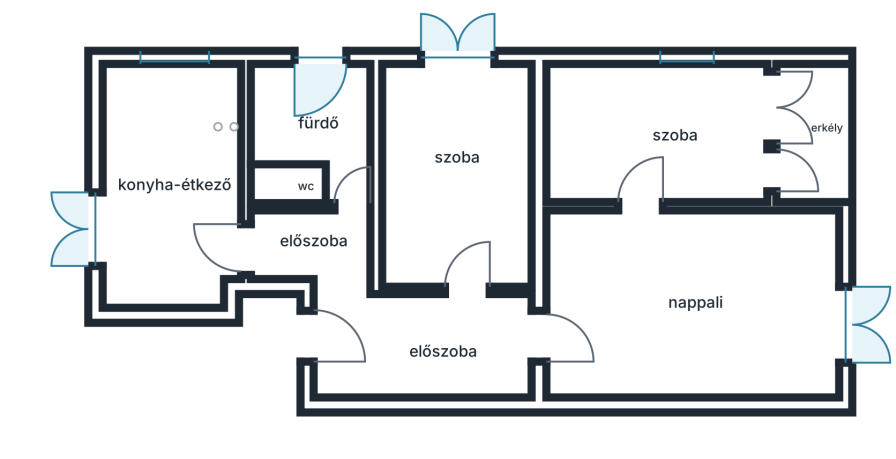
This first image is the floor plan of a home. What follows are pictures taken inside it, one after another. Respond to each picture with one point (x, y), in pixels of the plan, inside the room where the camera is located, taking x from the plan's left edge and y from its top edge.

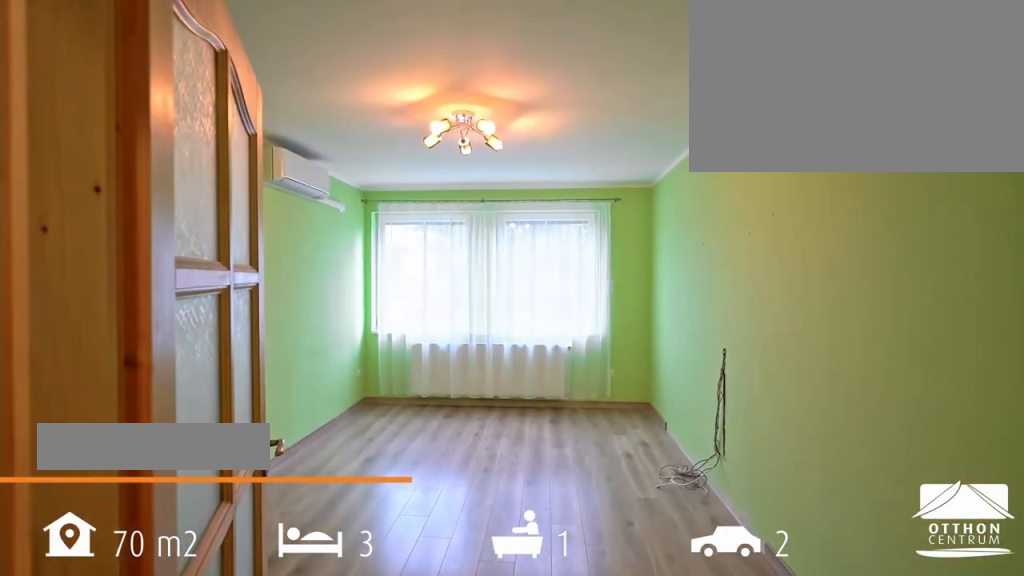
(692, 306)
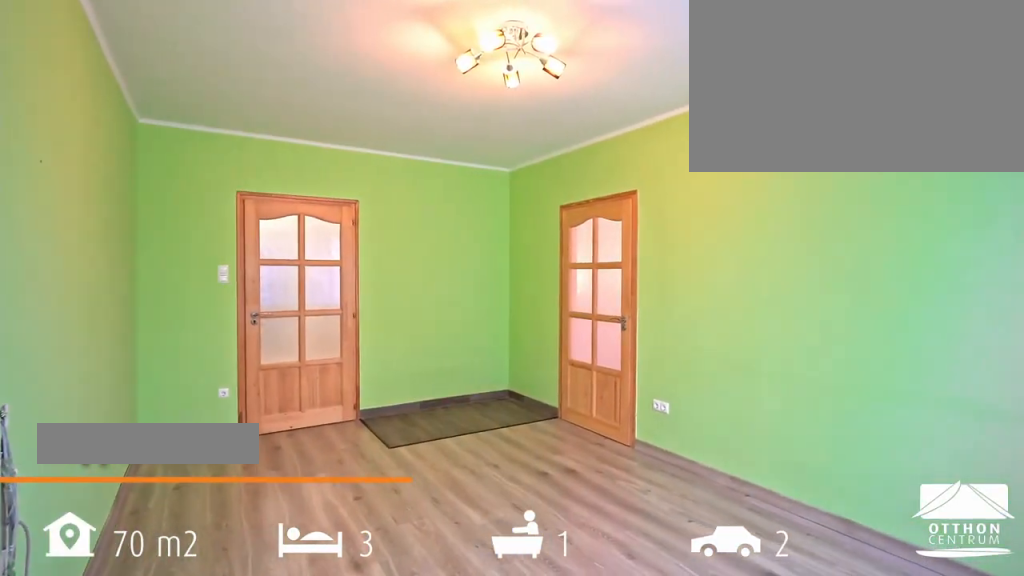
(692, 306)
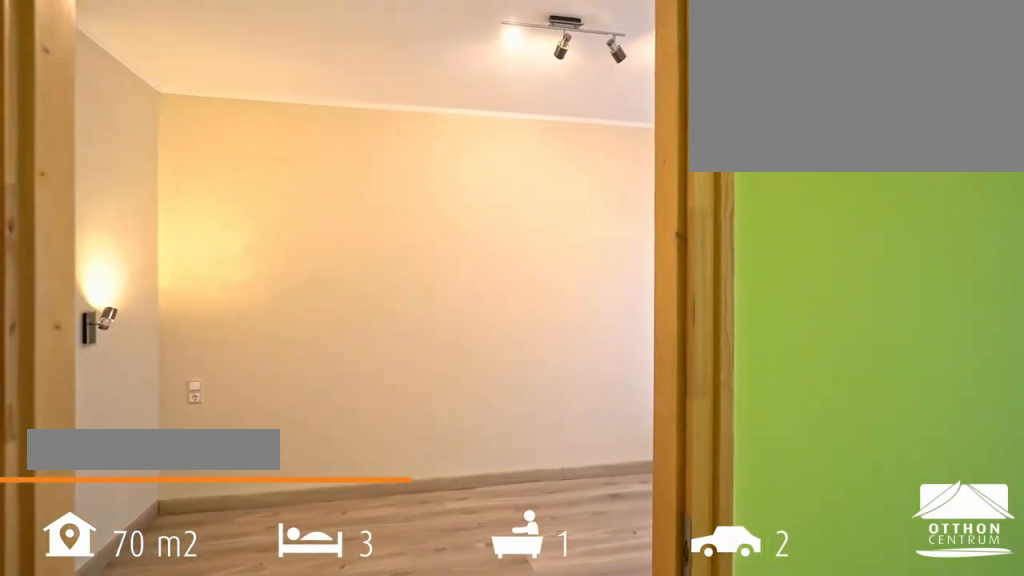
(674, 116)
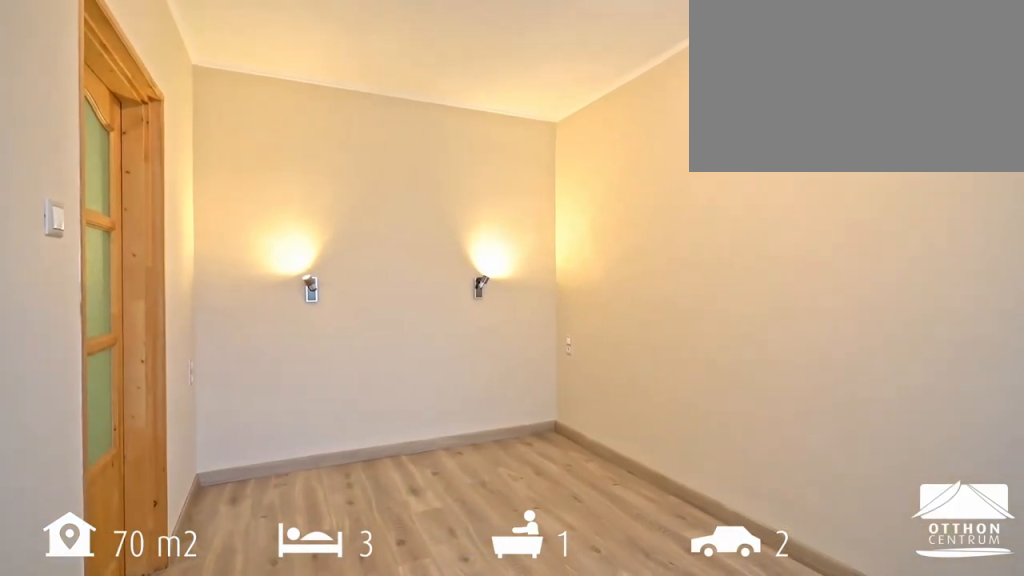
(674, 116)
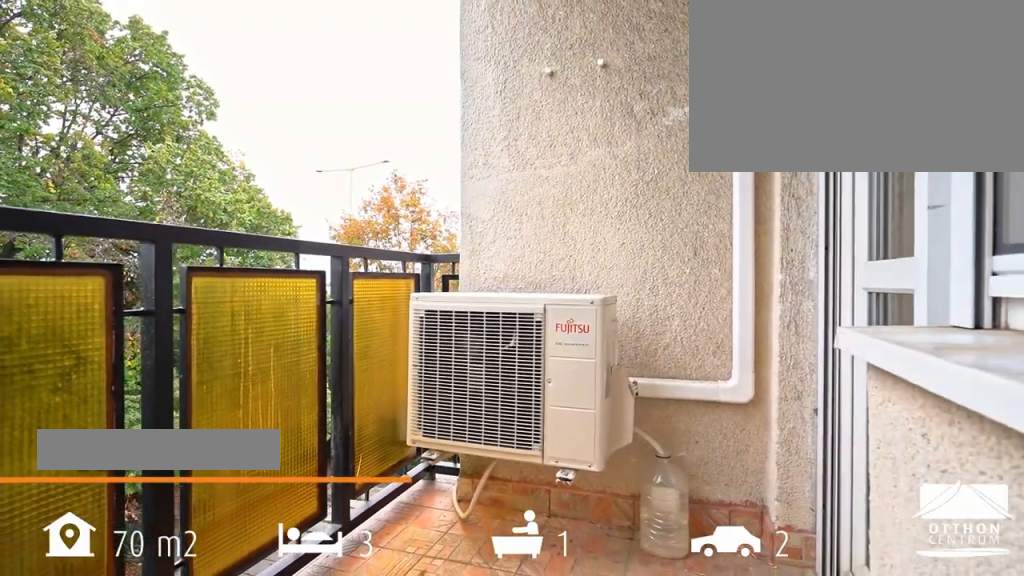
(807, 135)
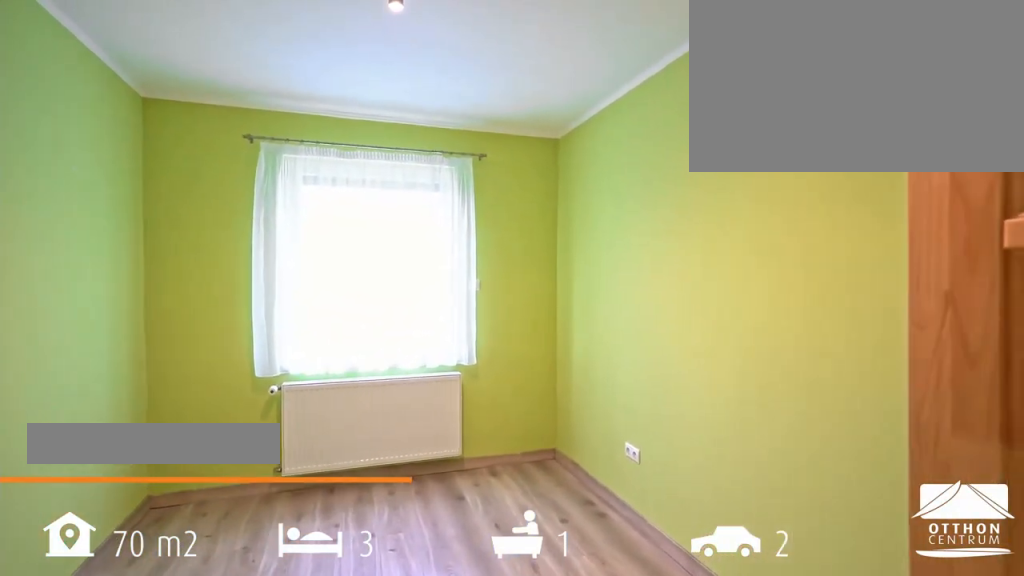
(455, 177)
